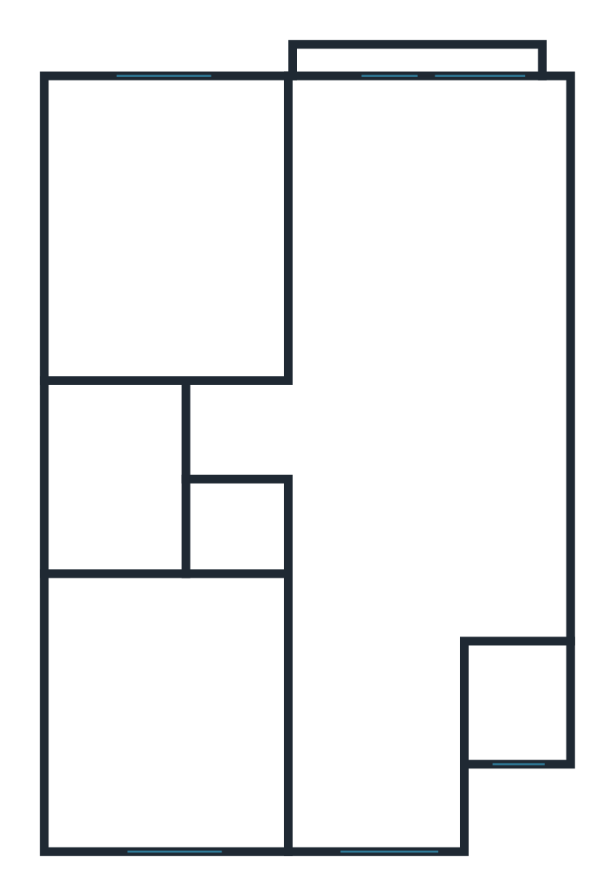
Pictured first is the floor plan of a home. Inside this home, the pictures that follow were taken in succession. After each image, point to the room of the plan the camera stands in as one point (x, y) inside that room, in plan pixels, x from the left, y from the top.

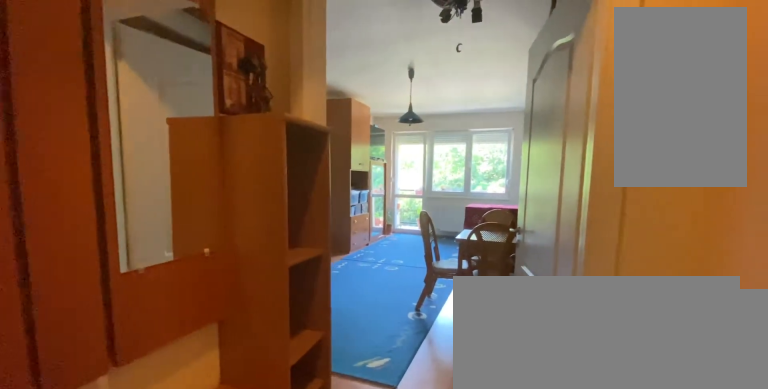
(514, 702)
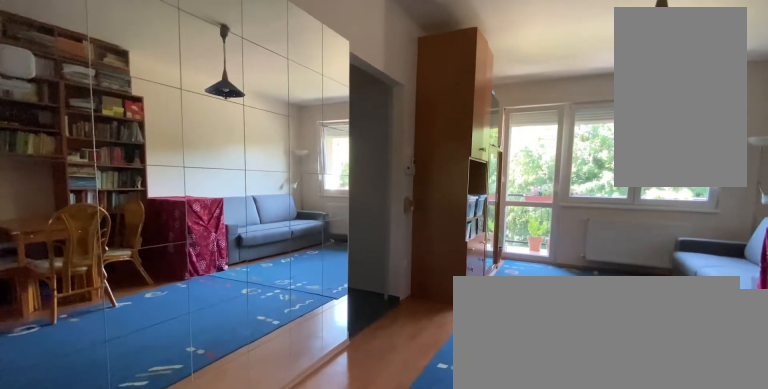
(399, 413)
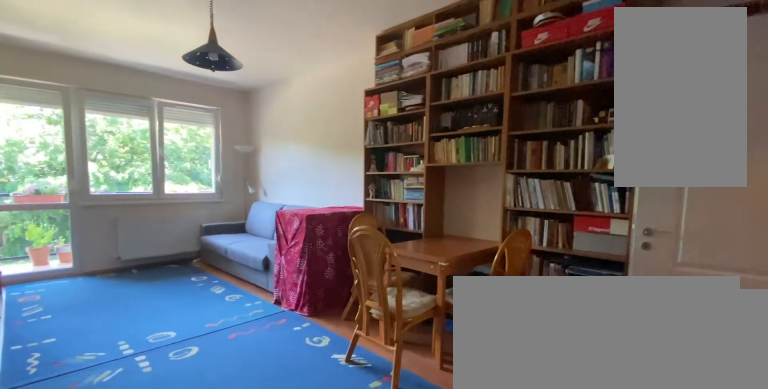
(399, 413)
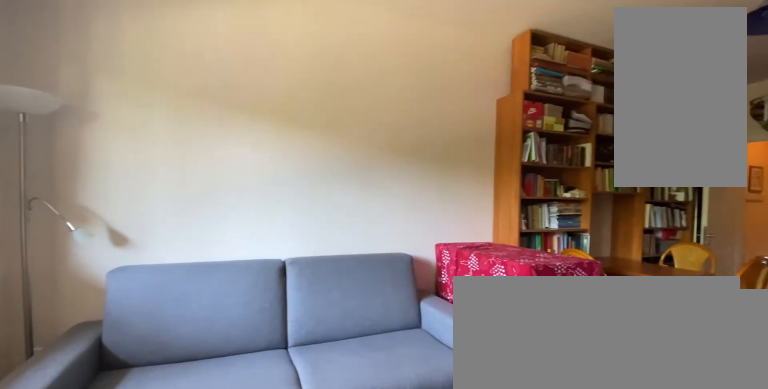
(399, 413)
